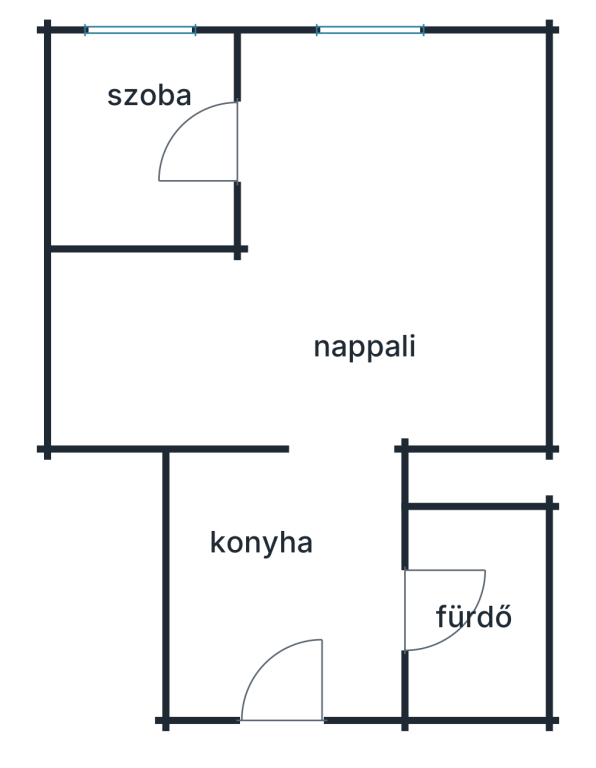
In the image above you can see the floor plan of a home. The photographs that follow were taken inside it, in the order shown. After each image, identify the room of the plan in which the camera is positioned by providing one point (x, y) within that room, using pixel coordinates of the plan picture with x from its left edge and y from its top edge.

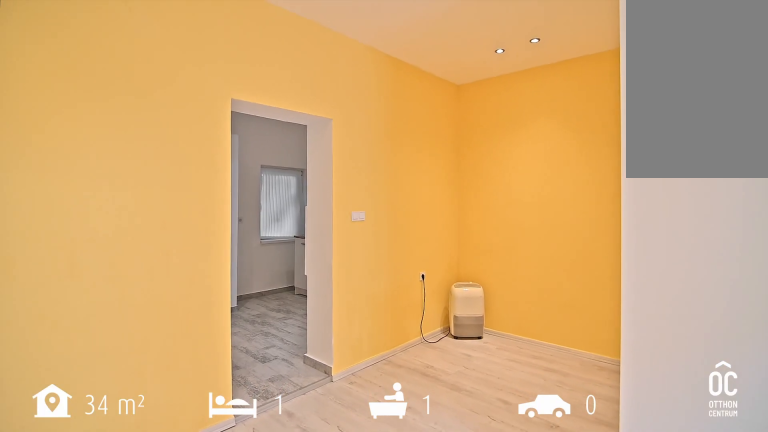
(374, 282)
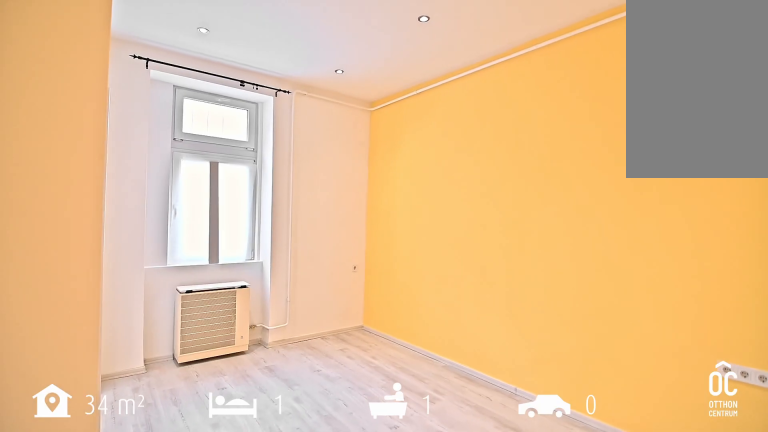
(374, 282)
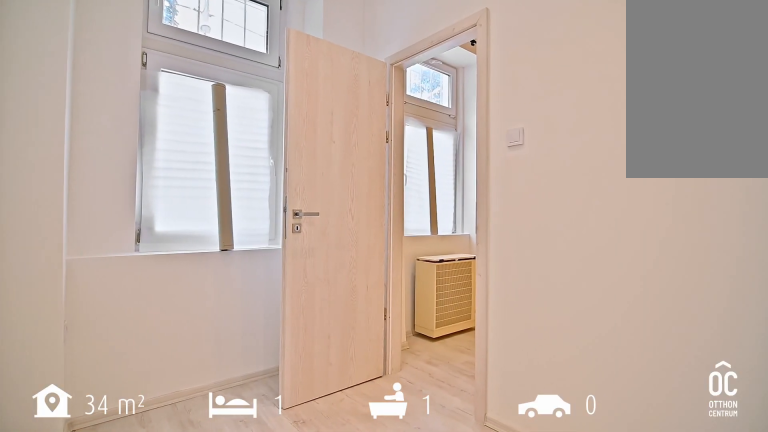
(140, 139)
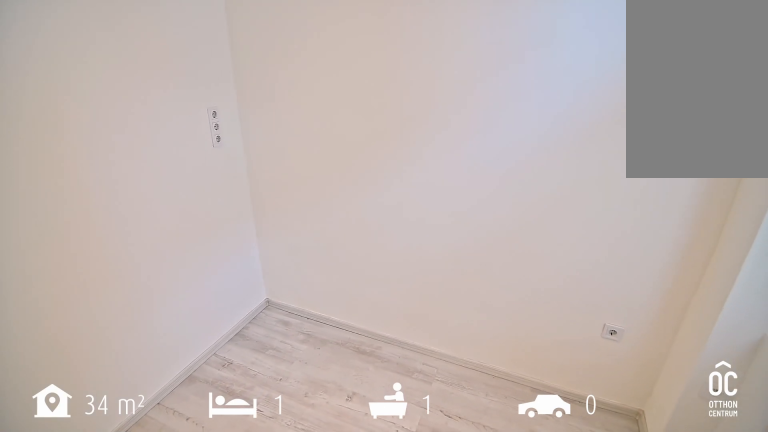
(140, 139)
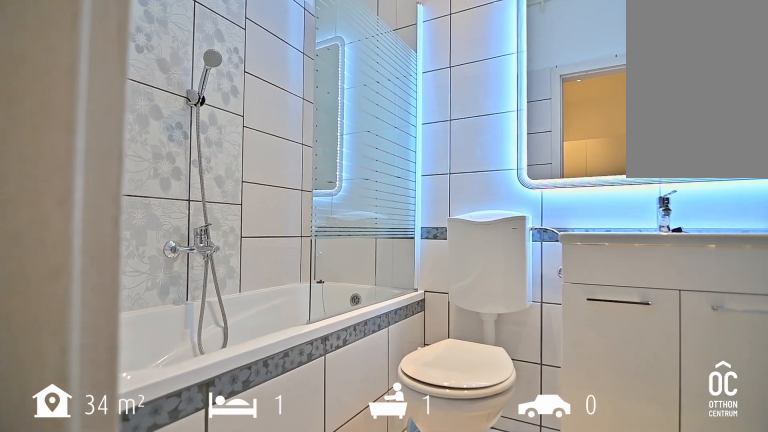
(477, 611)
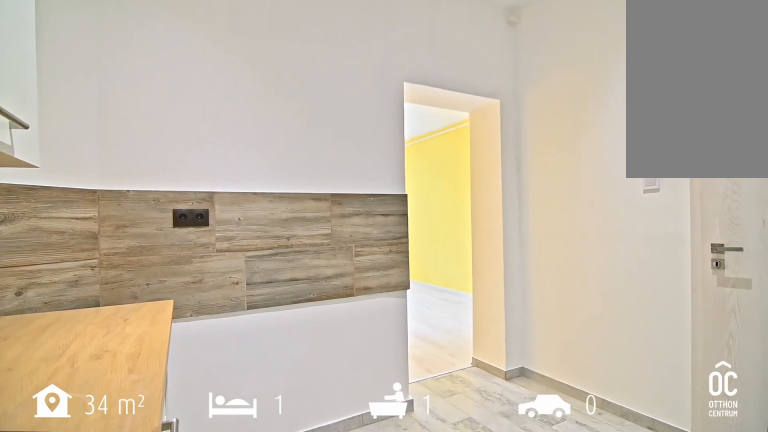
(281, 587)
